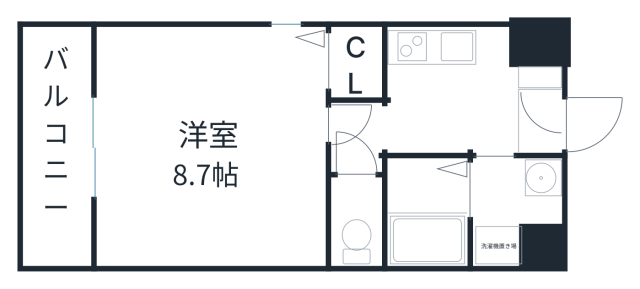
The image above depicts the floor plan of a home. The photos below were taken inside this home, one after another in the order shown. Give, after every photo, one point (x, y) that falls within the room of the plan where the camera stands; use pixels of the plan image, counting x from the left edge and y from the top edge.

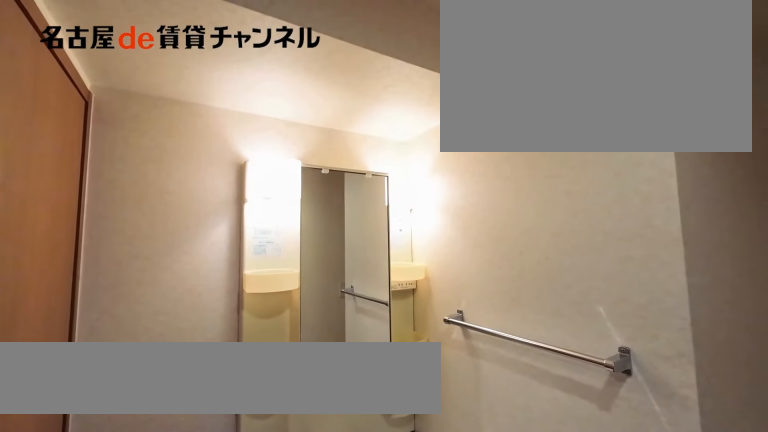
(517, 211)
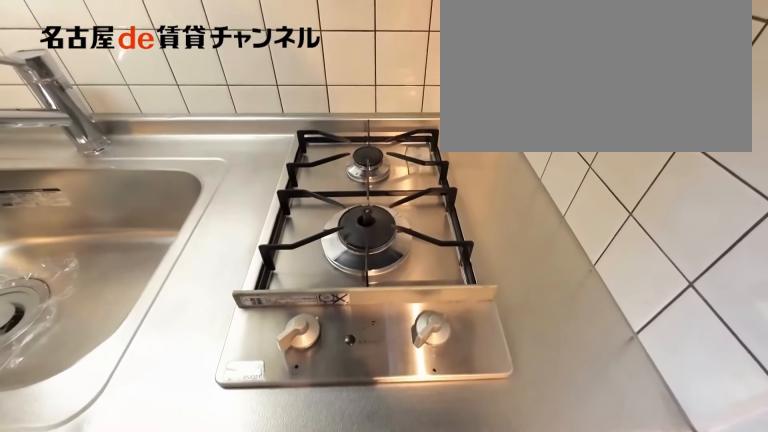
(446, 46)
